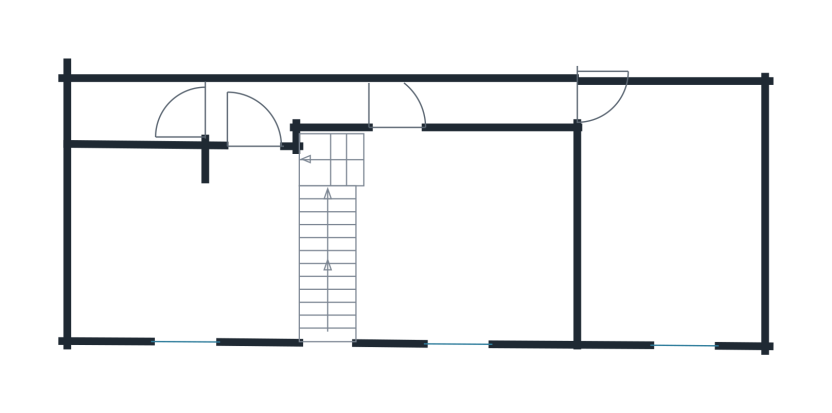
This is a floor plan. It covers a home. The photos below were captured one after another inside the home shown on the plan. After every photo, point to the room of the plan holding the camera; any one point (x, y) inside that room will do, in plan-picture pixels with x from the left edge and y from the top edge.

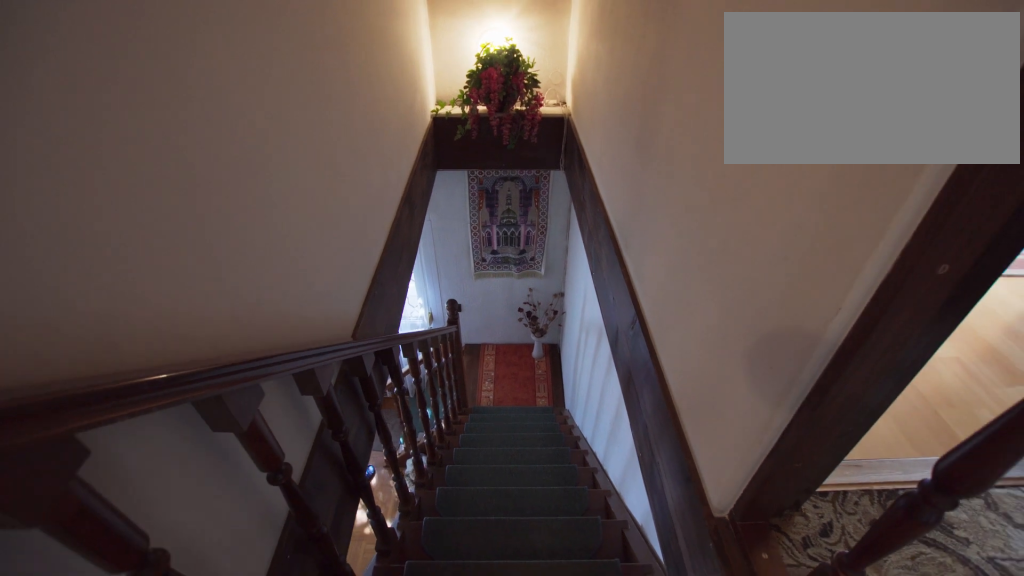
(326, 270)
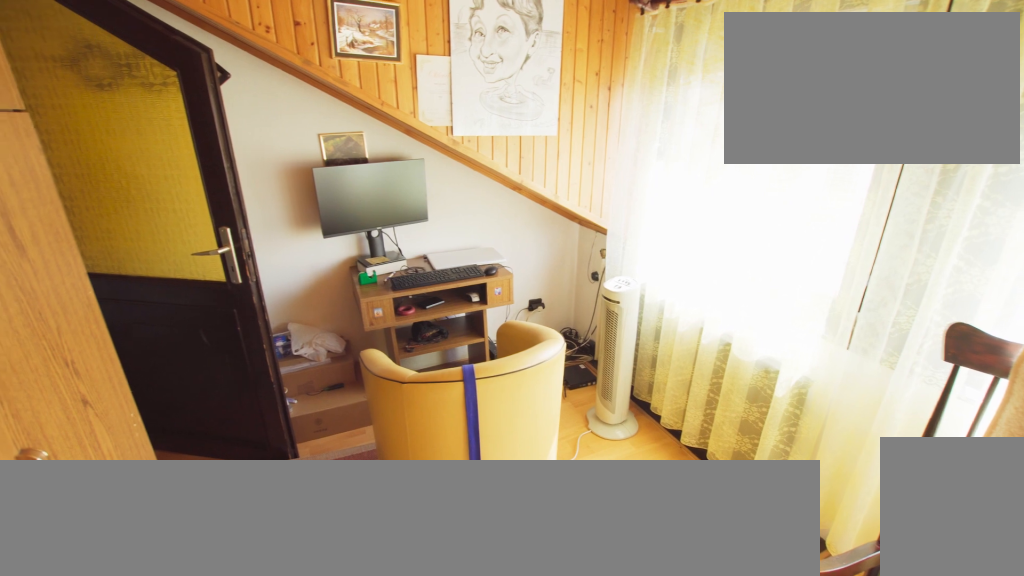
(187, 245)
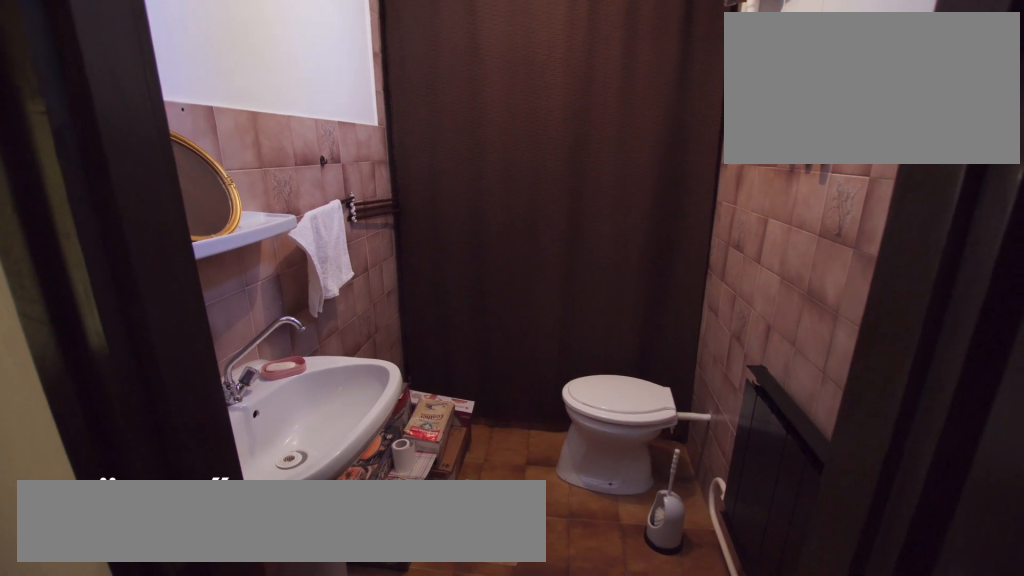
(144, 115)
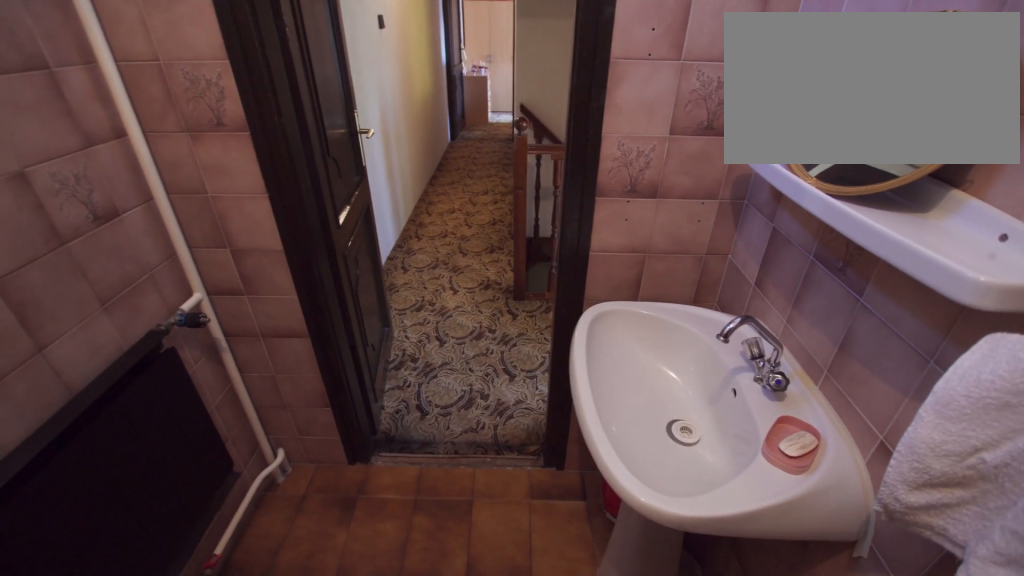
(144, 115)
